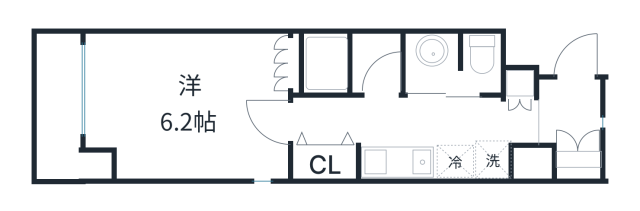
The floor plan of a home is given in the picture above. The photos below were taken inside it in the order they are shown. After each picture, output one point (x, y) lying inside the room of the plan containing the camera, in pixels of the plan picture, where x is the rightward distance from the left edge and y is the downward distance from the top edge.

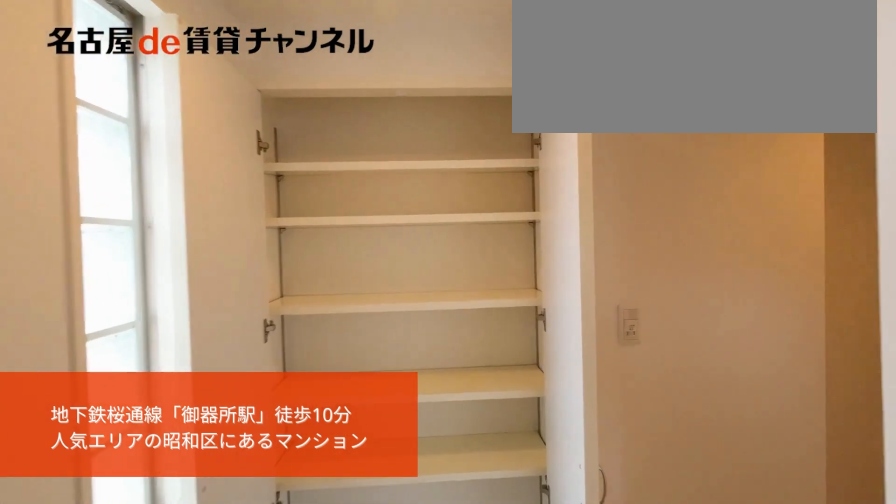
(569, 122)
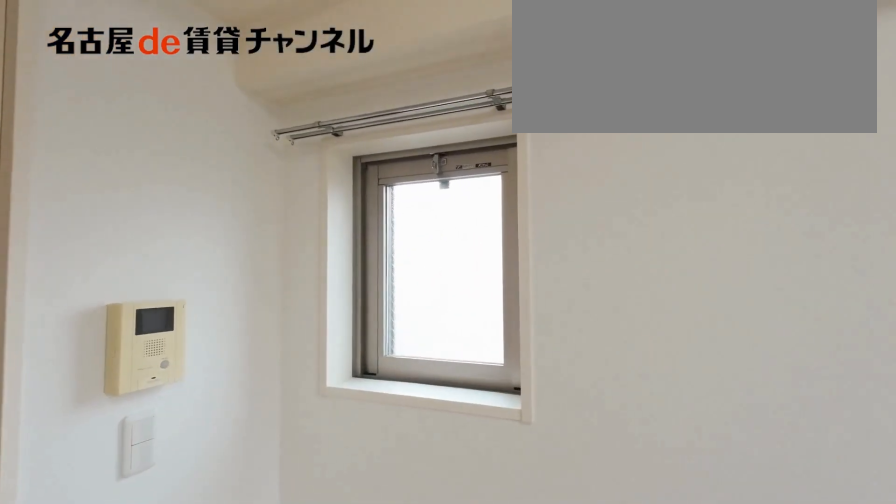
(186, 105)
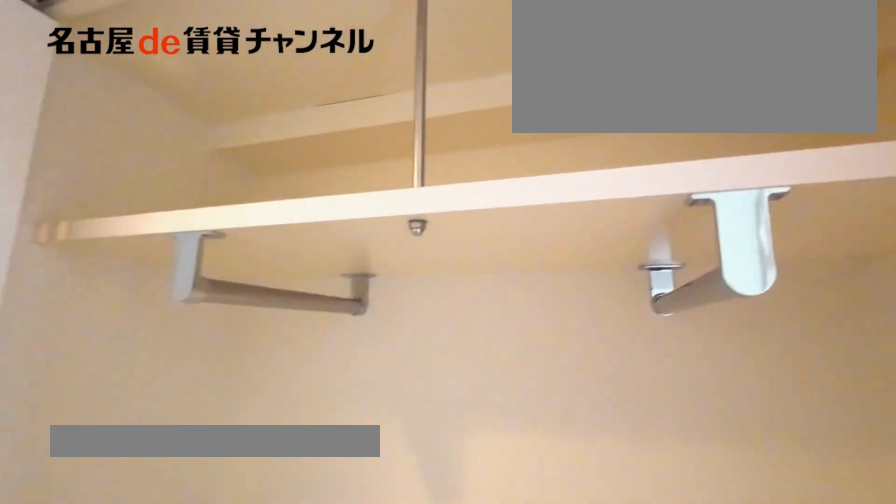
(326, 161)
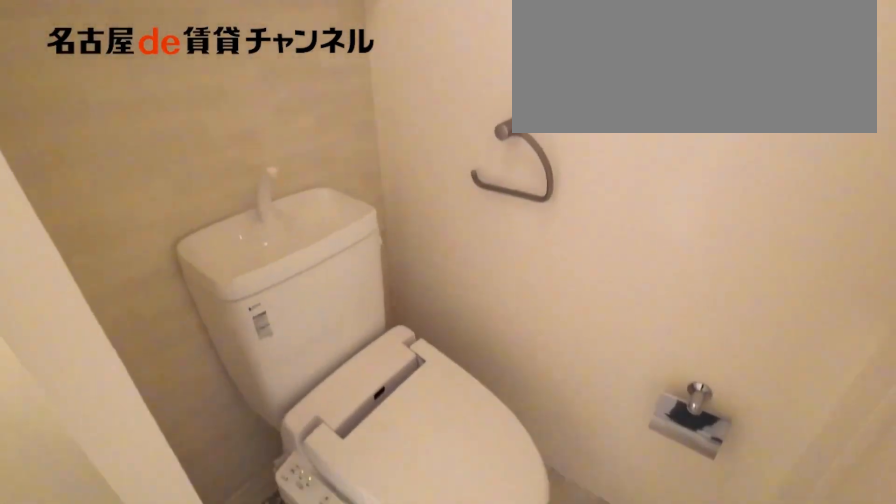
(453, 64)
